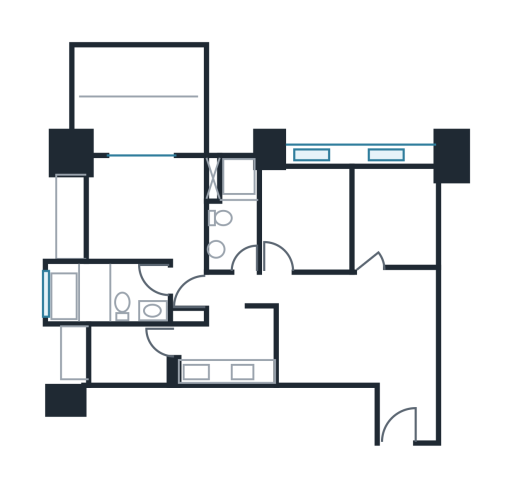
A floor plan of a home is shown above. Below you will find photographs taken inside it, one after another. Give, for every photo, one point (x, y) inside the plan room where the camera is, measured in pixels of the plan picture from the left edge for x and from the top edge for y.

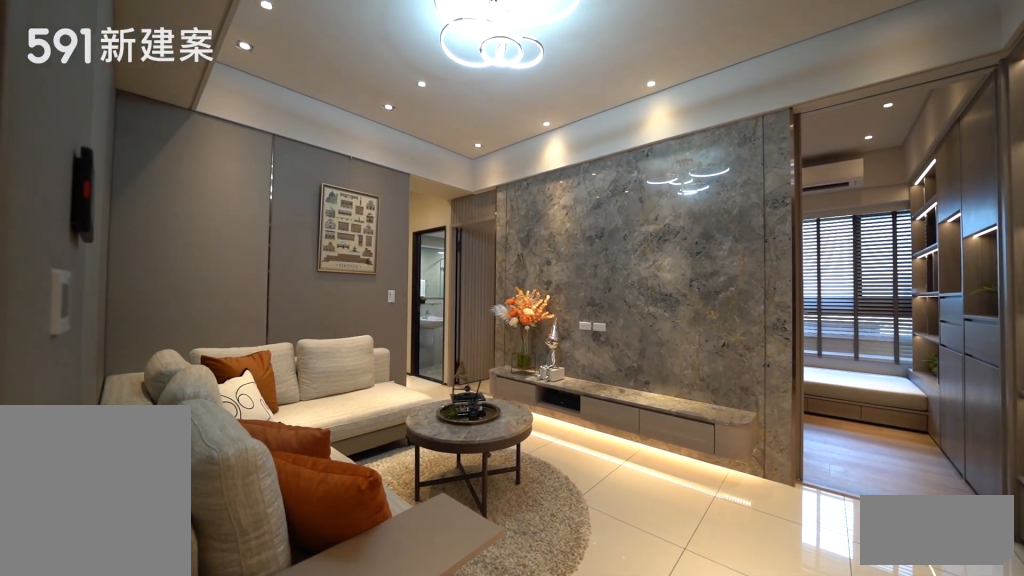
(354, 328)
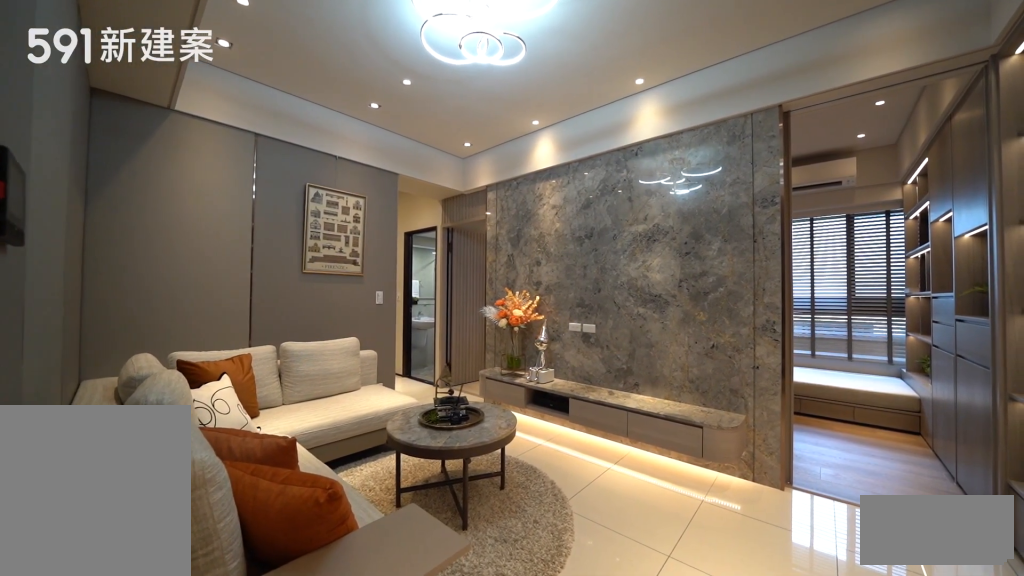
(354, 328)
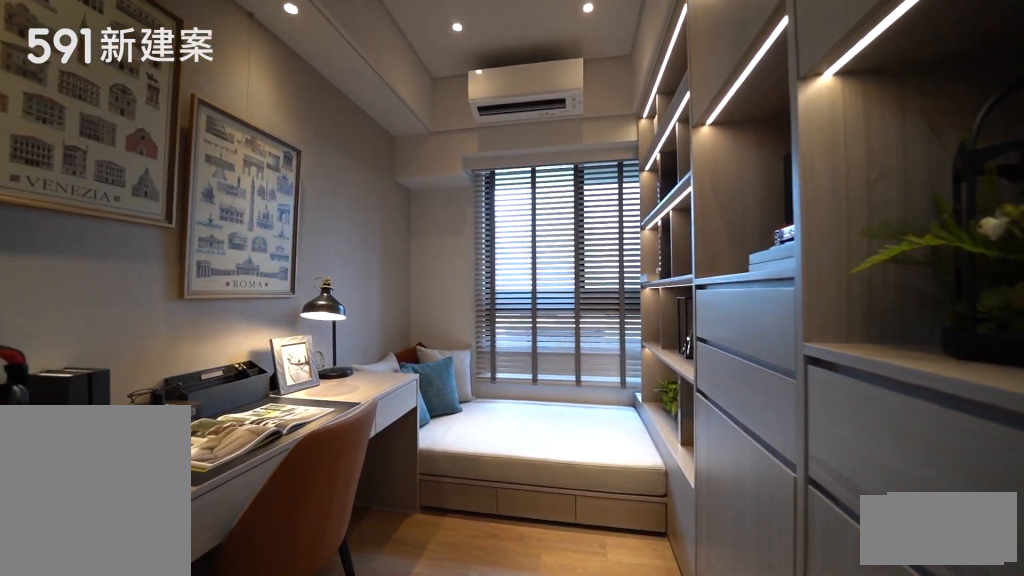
(393, 218)
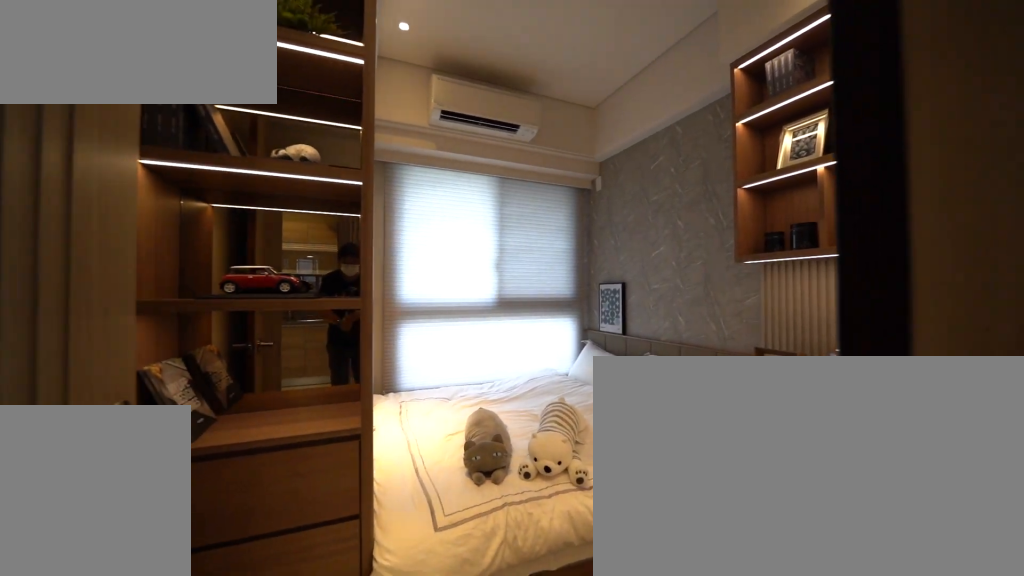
(305, 214)
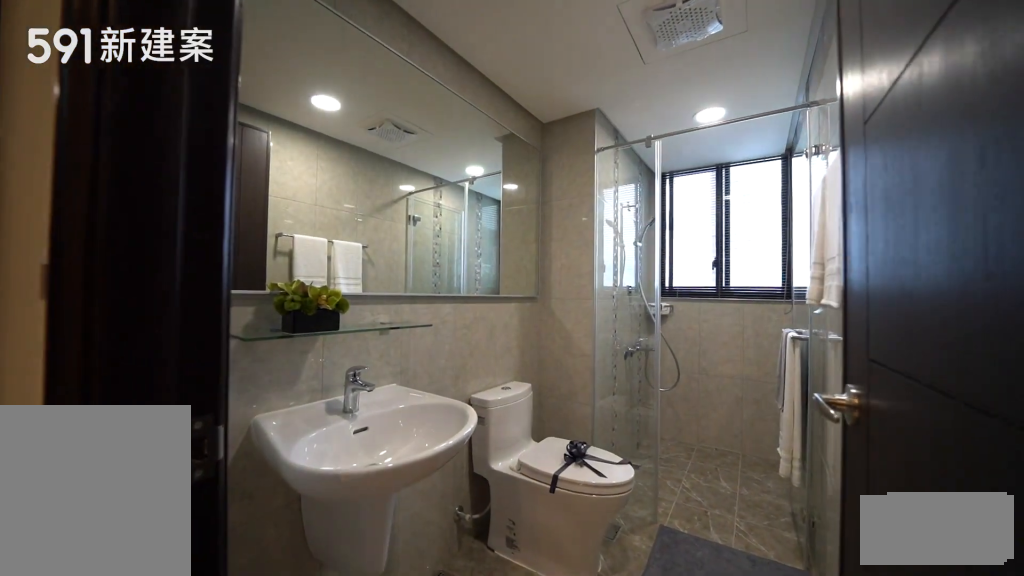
(231, 210)
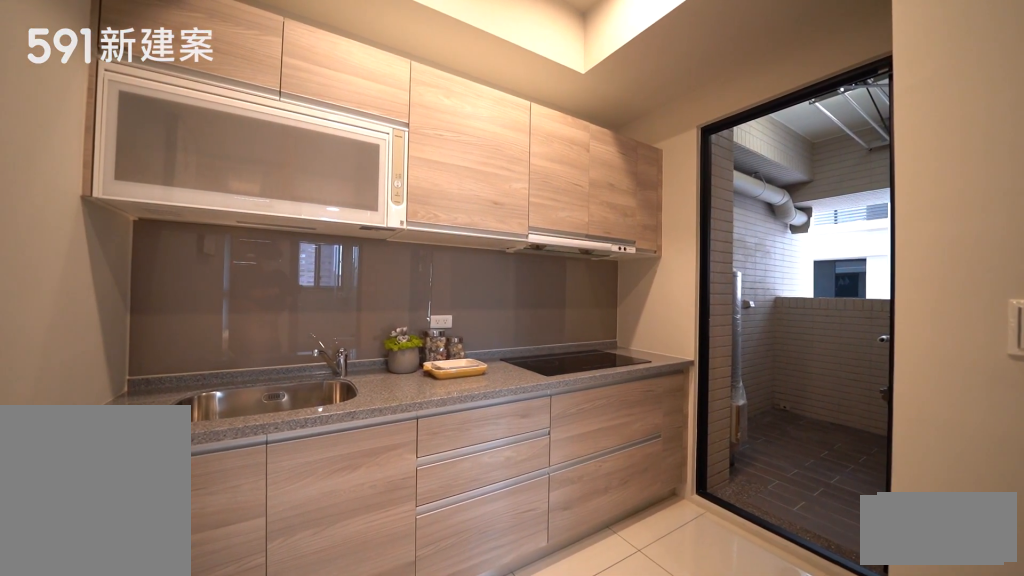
(228, 349)
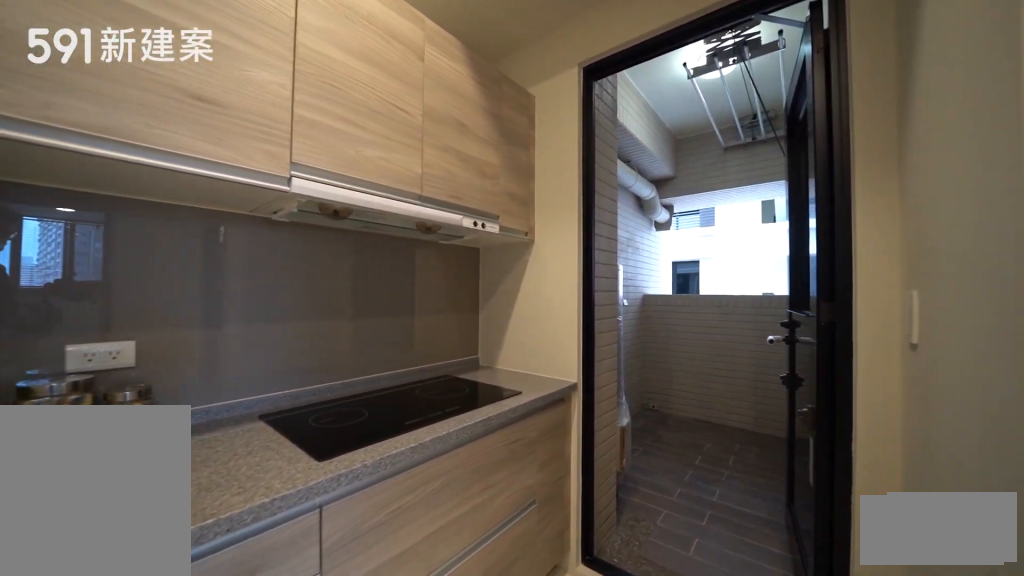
(228, 349)
